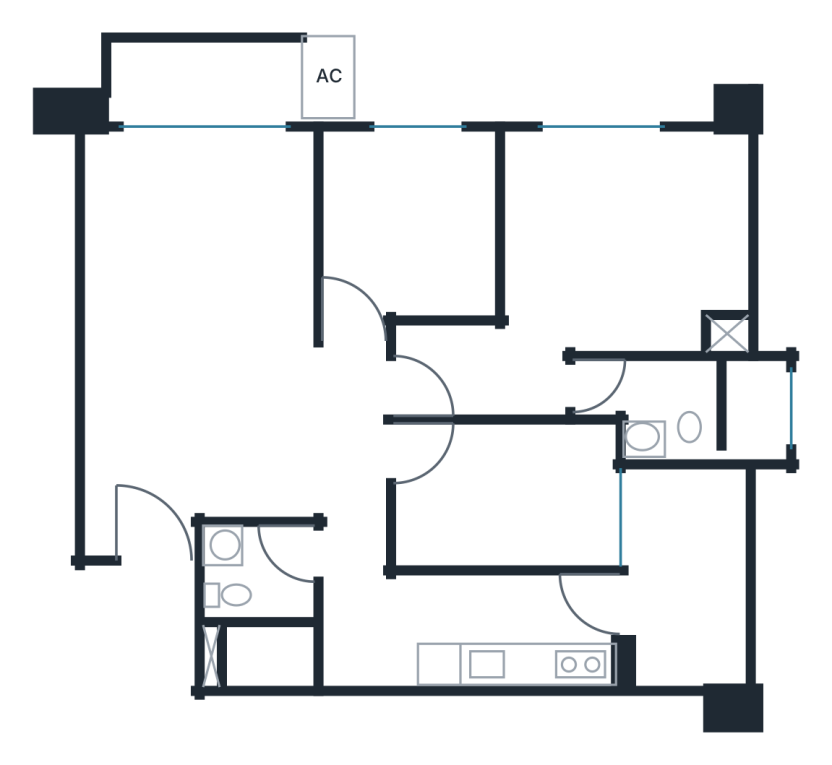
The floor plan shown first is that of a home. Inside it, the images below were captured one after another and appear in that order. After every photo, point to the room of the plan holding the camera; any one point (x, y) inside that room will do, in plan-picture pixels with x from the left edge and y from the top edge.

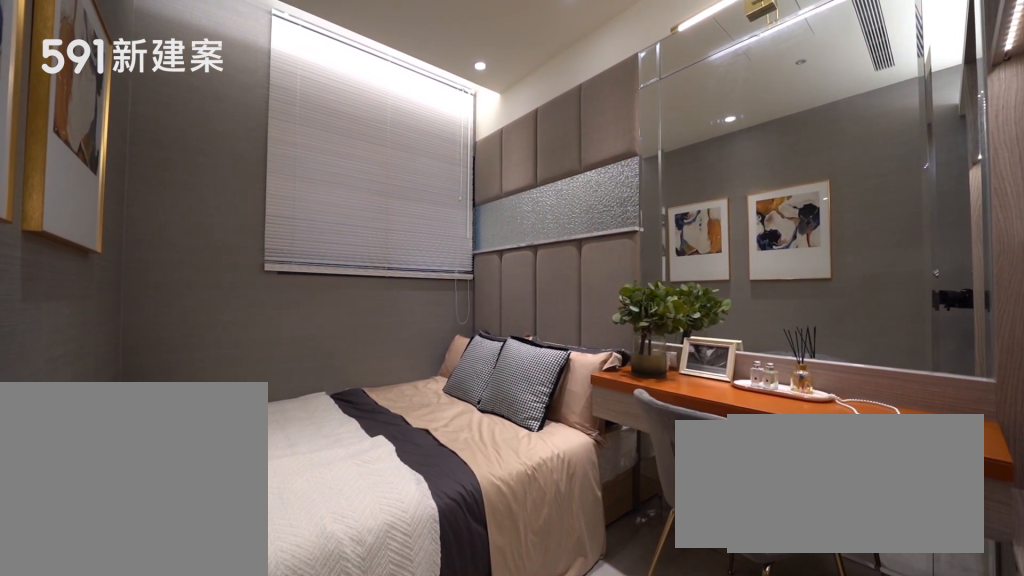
(507, 498)
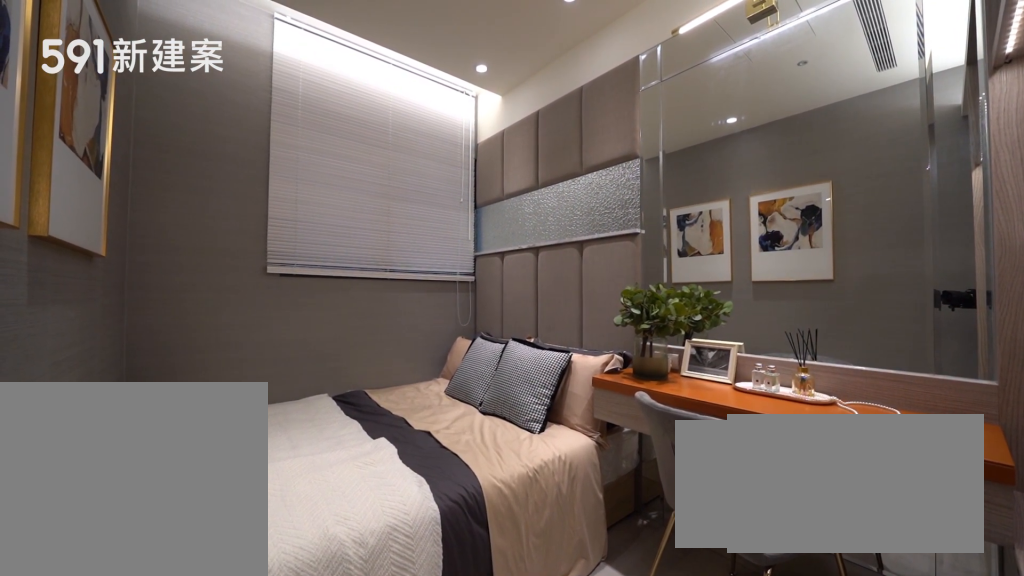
(507, 498)
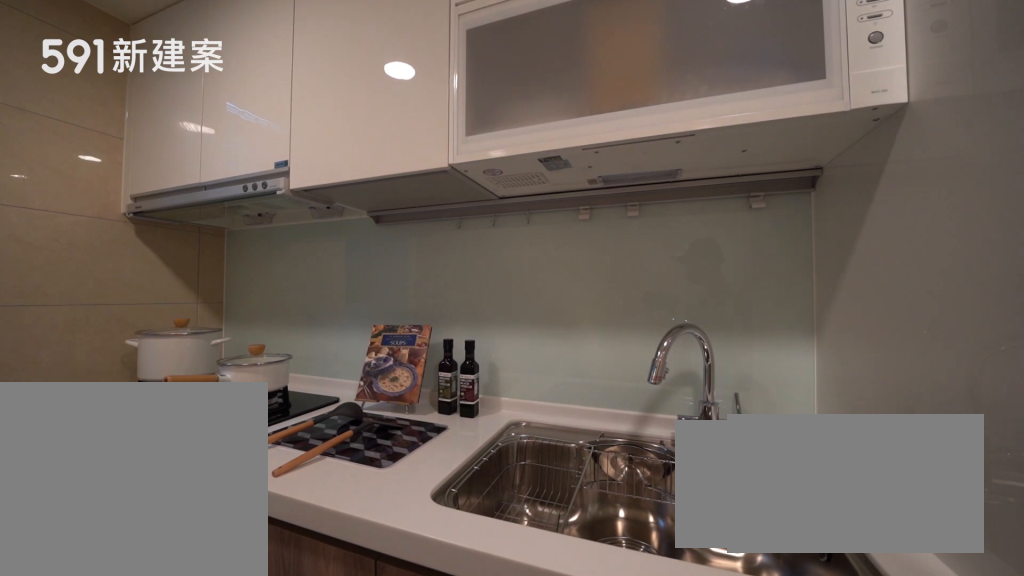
(475, 632)
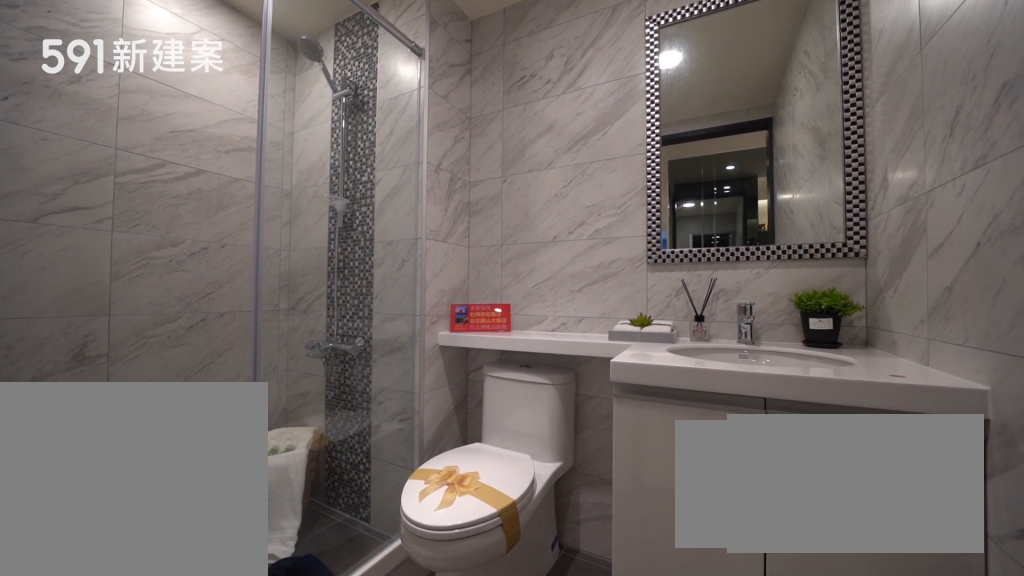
(260, 607)
